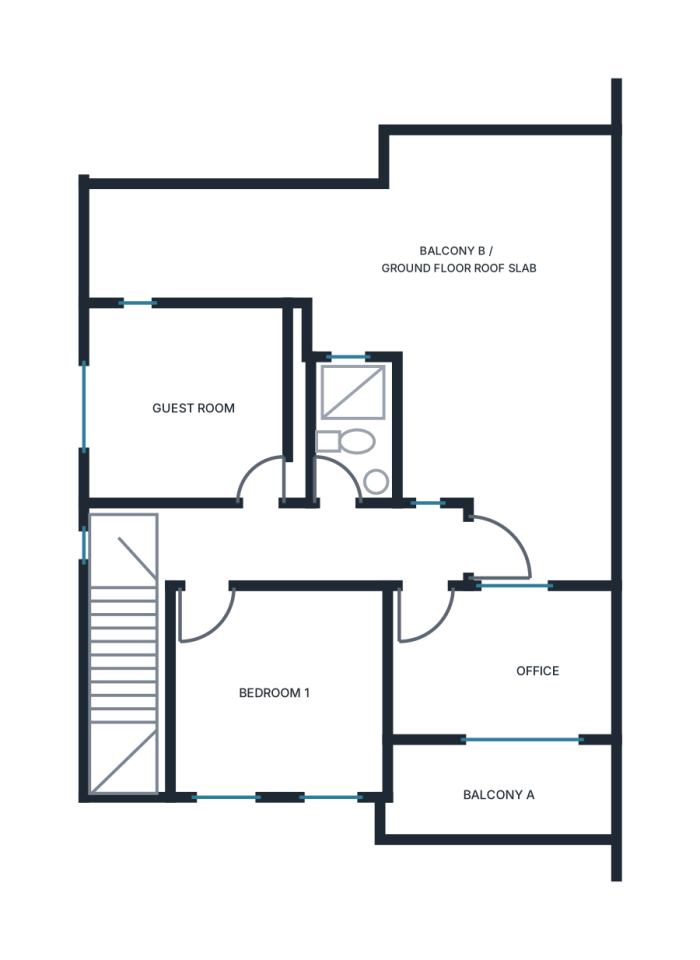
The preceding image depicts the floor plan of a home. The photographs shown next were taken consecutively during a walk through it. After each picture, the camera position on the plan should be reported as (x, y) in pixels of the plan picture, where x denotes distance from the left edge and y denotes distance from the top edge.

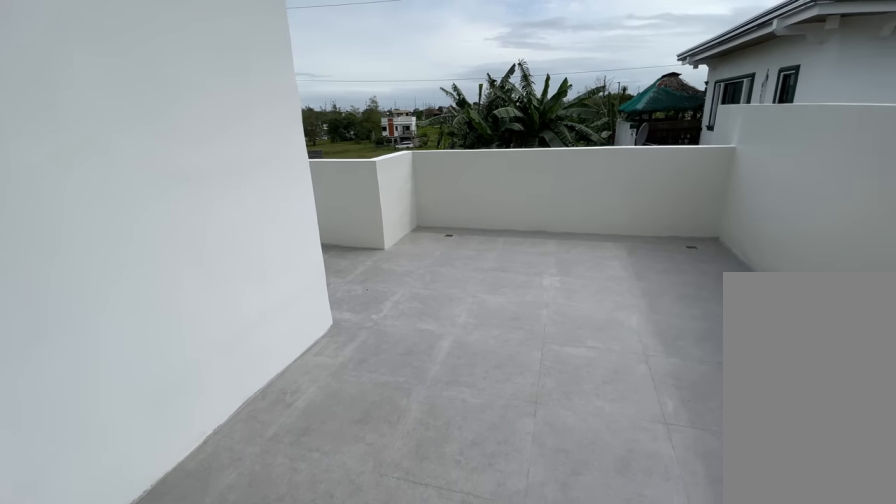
(560, 490)
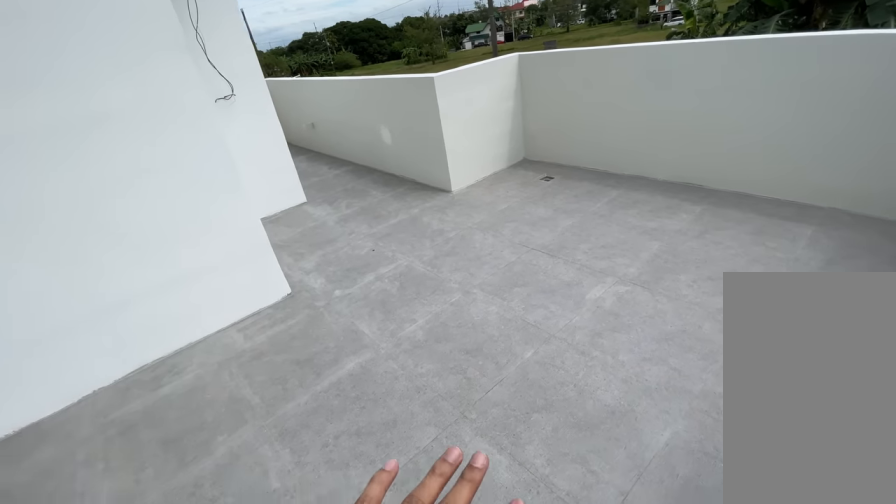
(495, 303)
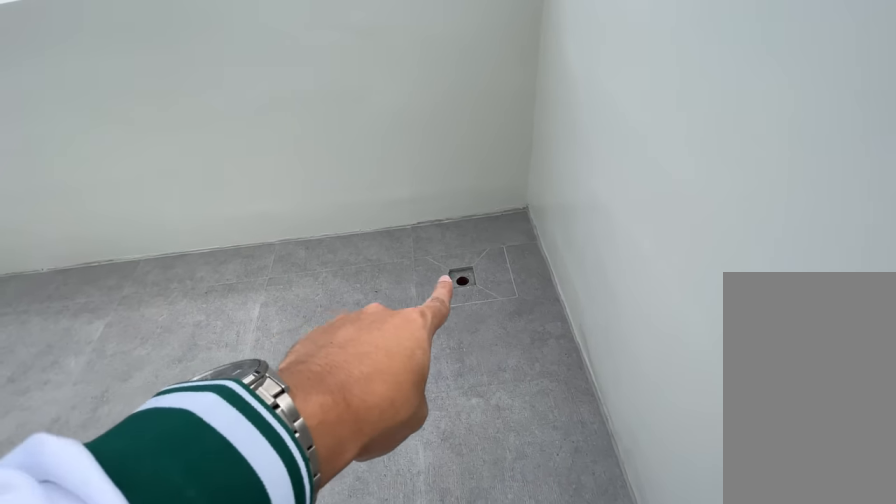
(494, 302)
